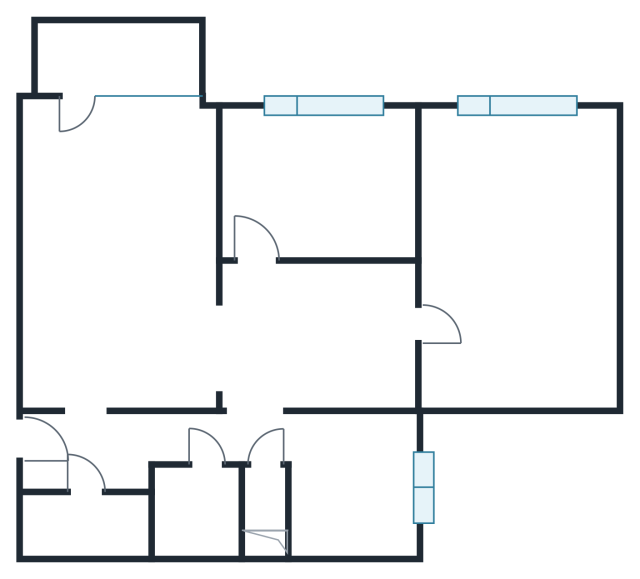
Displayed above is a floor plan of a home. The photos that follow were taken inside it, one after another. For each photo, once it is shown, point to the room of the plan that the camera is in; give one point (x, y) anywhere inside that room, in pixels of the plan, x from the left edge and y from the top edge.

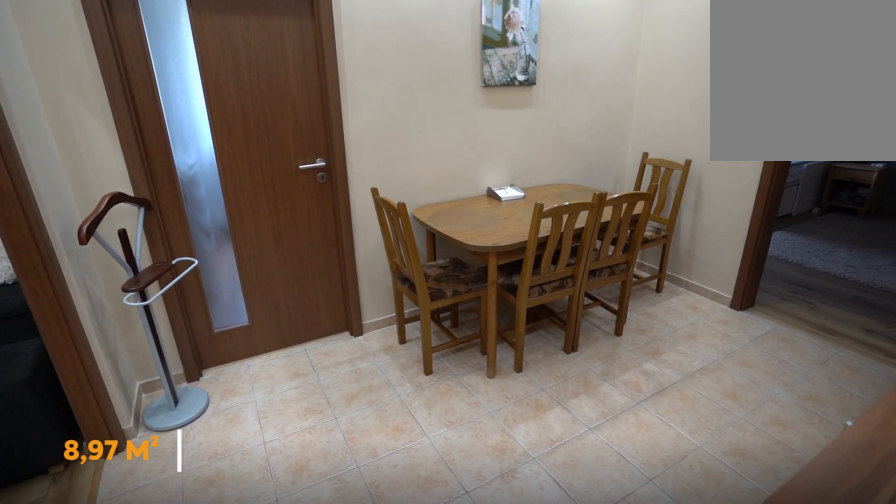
(320, 331)
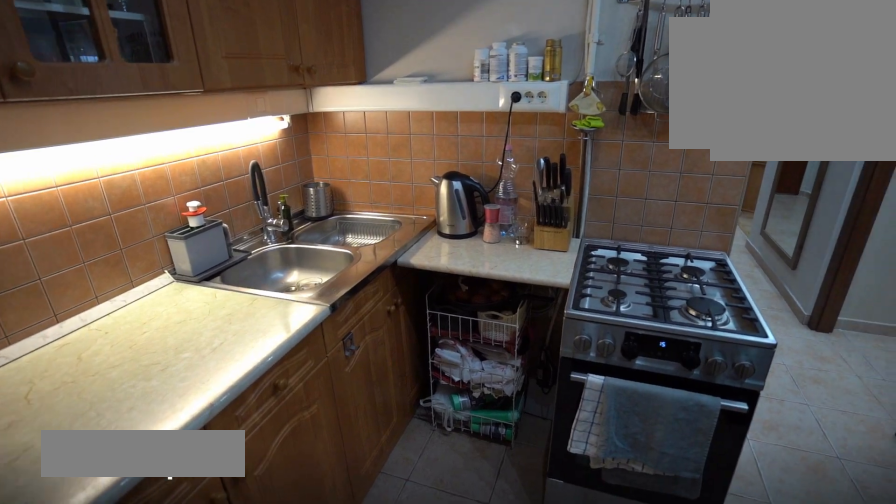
(351, 482)
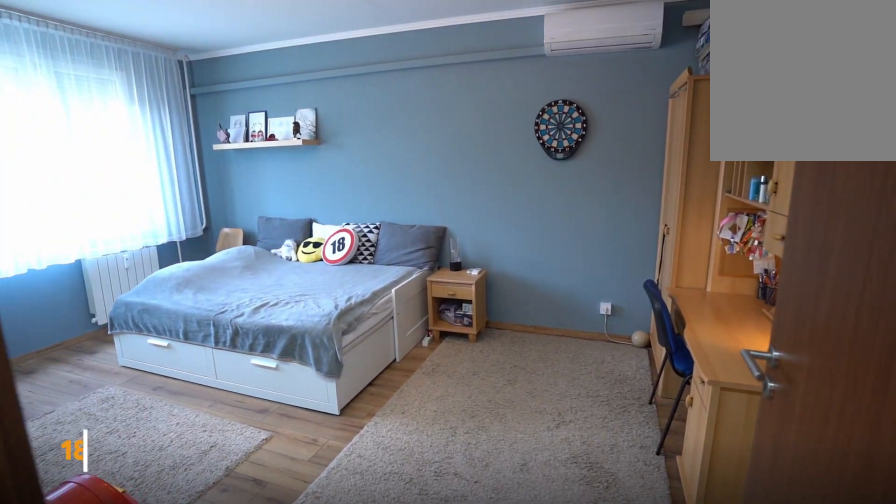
(525, 273)
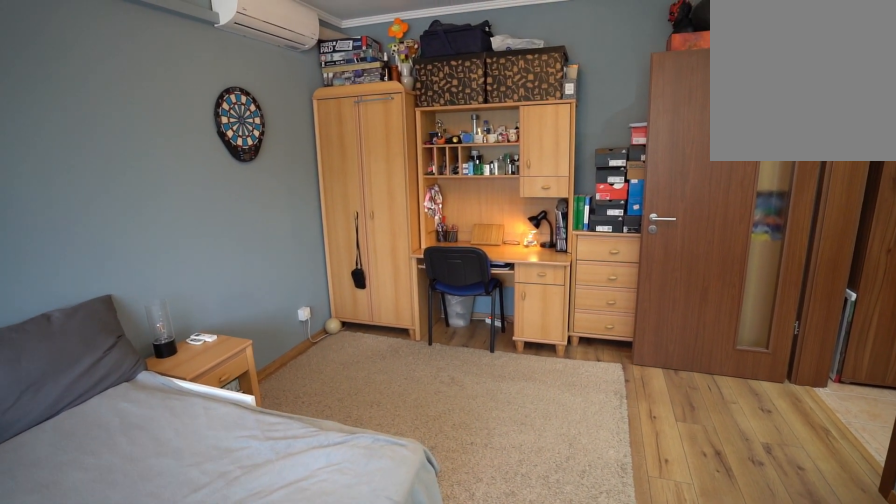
(525, 273)
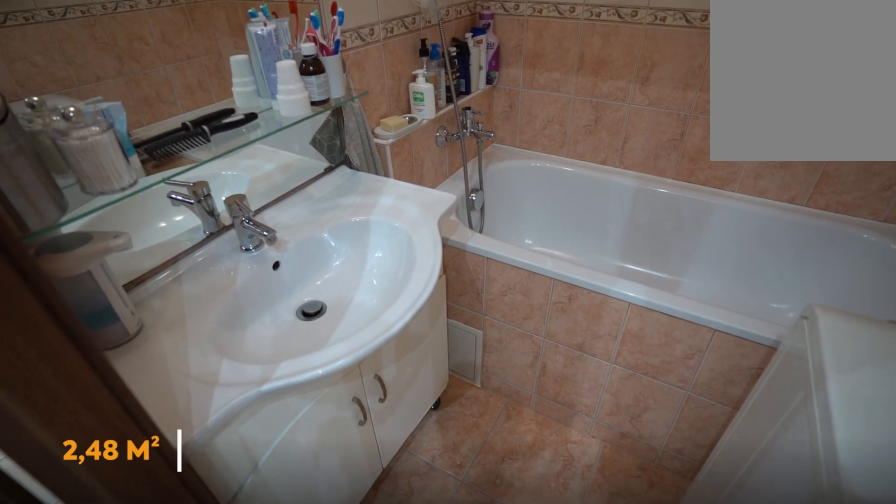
(184, 502)
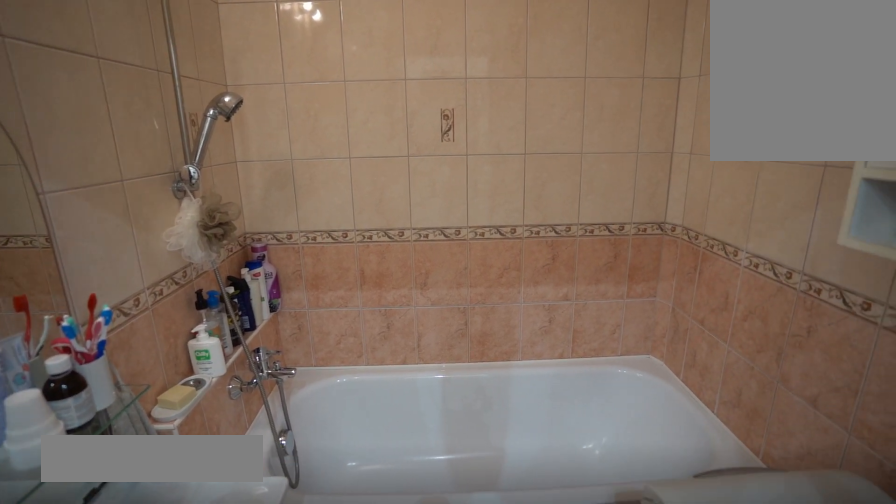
(184, 502)
